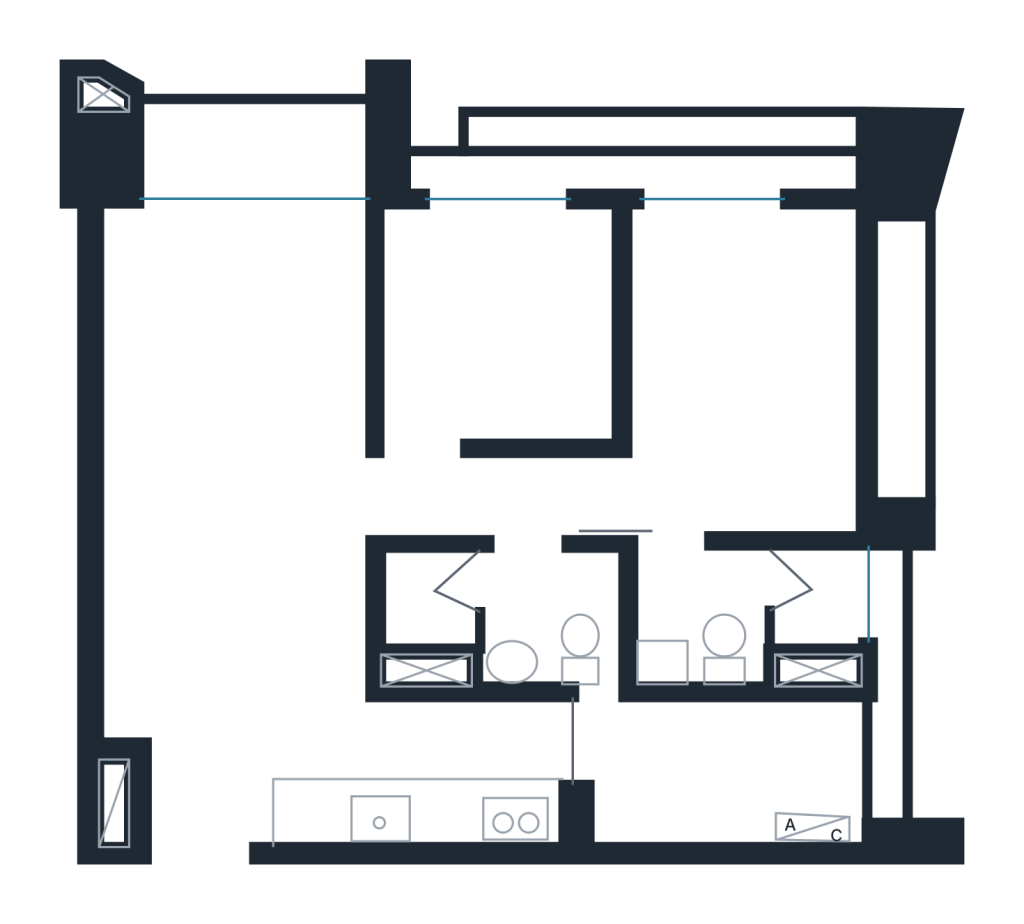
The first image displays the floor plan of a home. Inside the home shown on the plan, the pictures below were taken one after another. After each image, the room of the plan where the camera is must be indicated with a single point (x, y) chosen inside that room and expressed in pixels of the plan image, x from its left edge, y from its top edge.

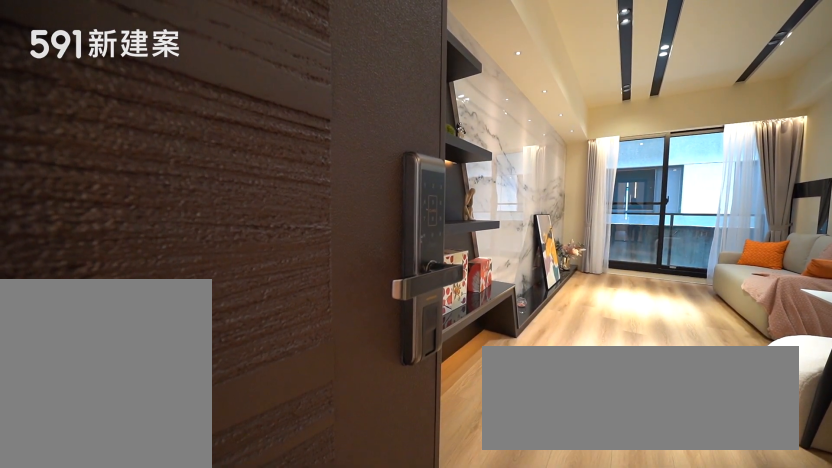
(204, 789)
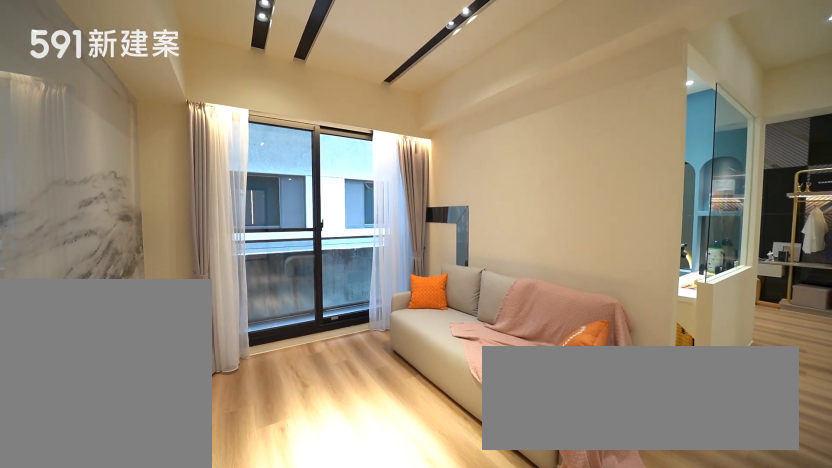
(235, 343)
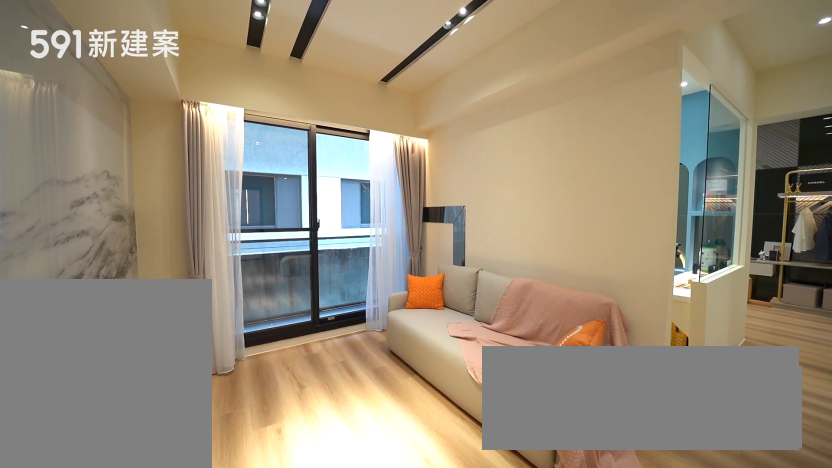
(235, 343)
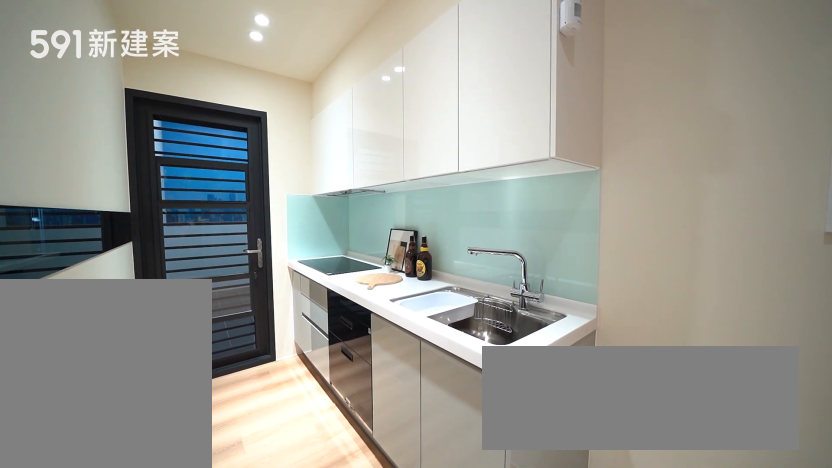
(426, 777)
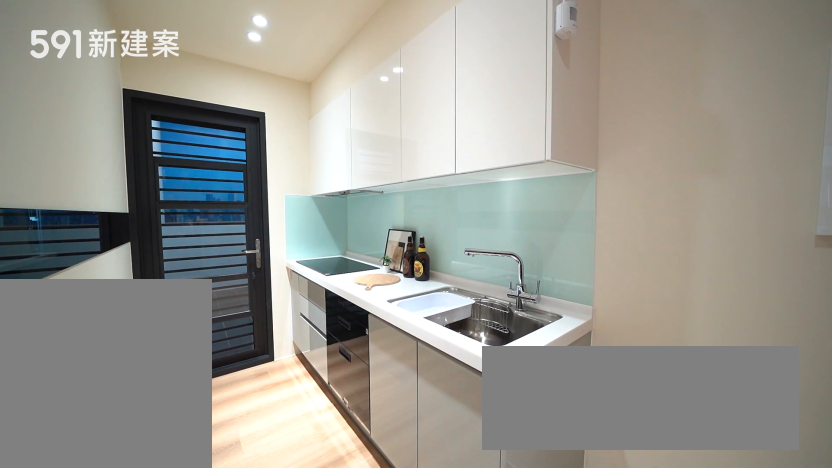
(426, 777)
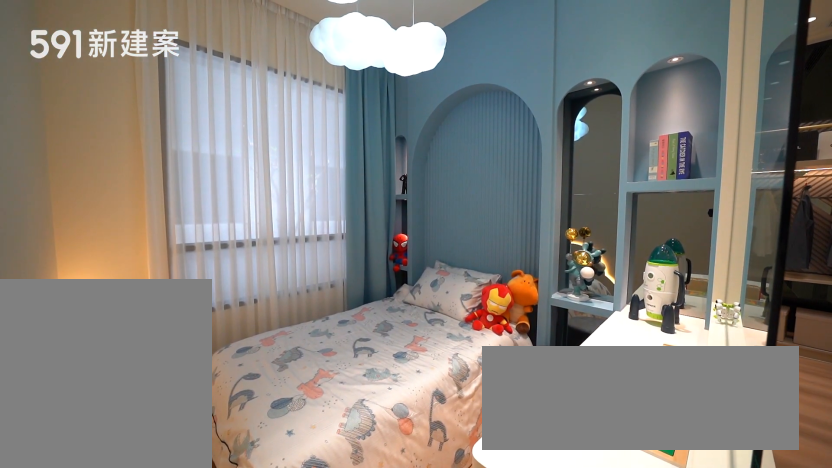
(508, 322)
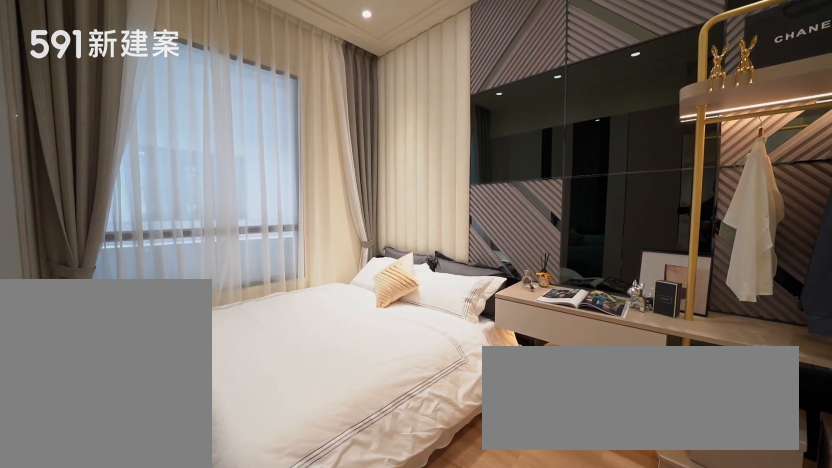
(751, 369)
